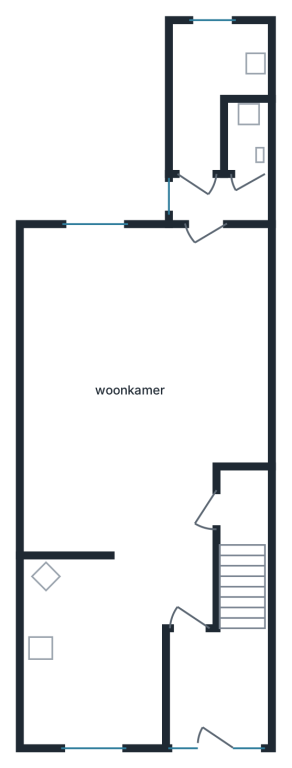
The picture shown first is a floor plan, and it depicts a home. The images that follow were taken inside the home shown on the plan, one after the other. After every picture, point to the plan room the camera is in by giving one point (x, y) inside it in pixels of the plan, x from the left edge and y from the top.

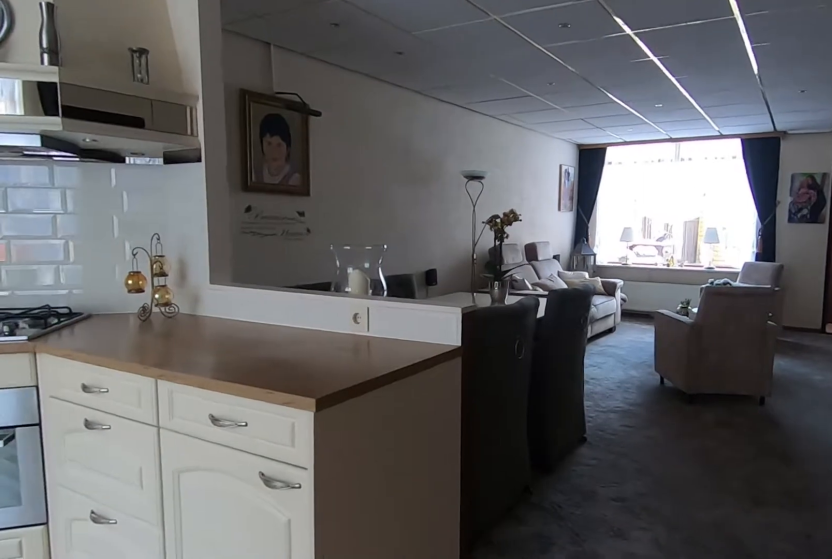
(124, 435)
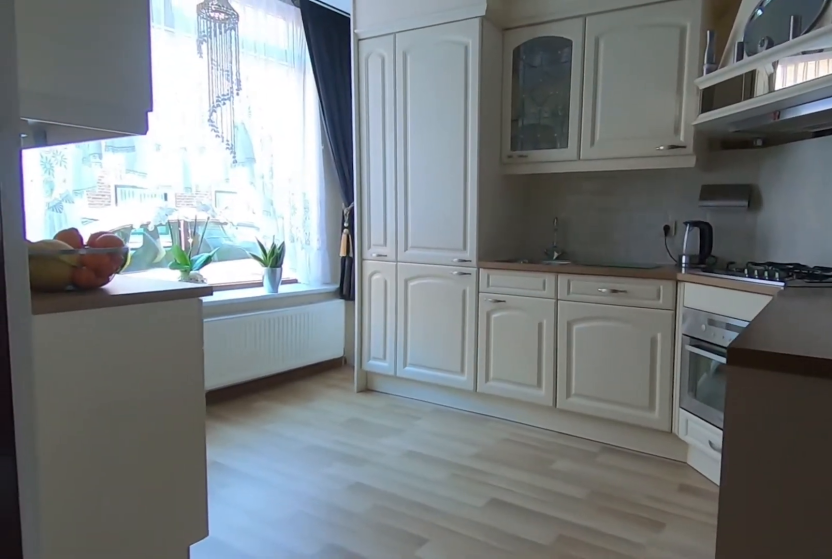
(89, 655)
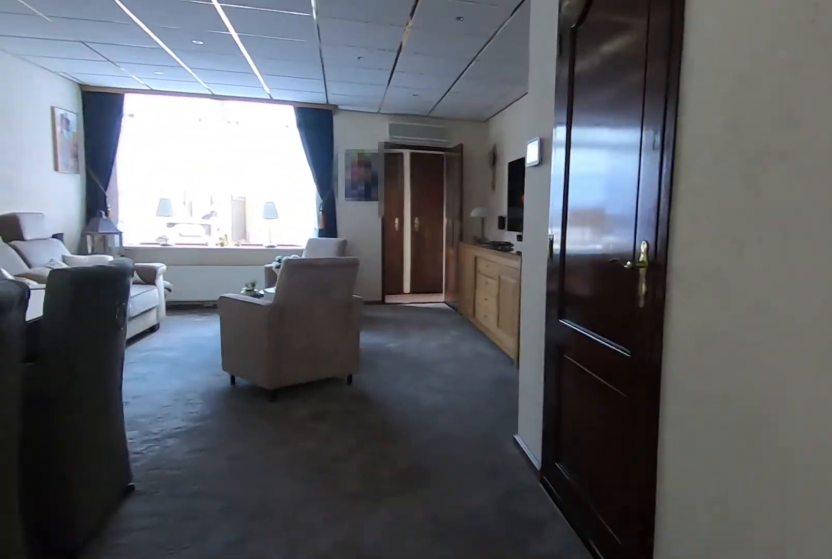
(122, 435)
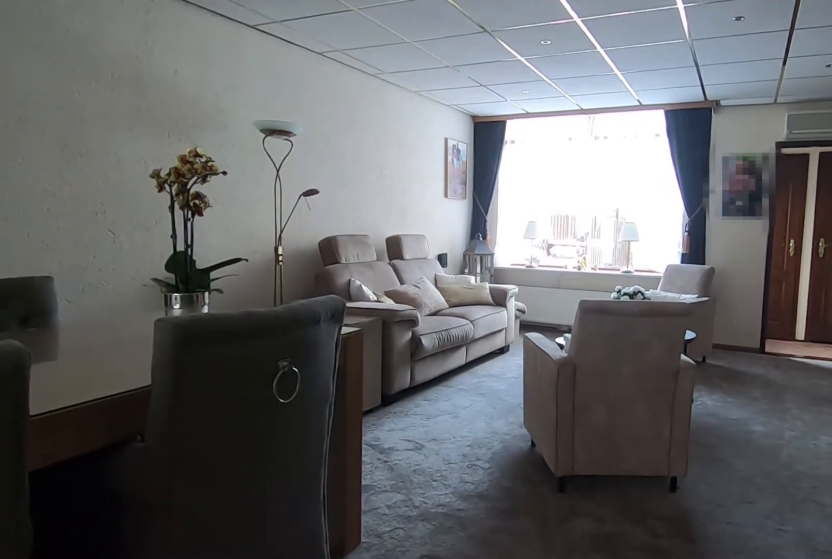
(122, 435)
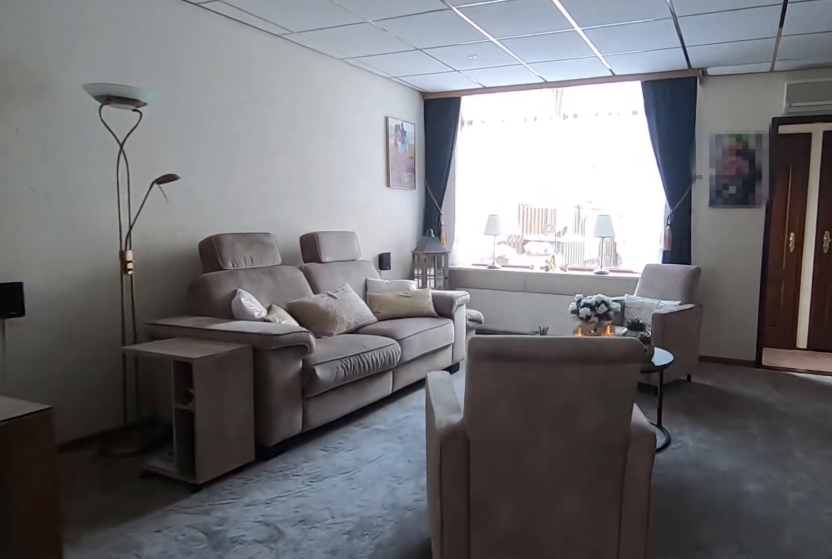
(122, 435)
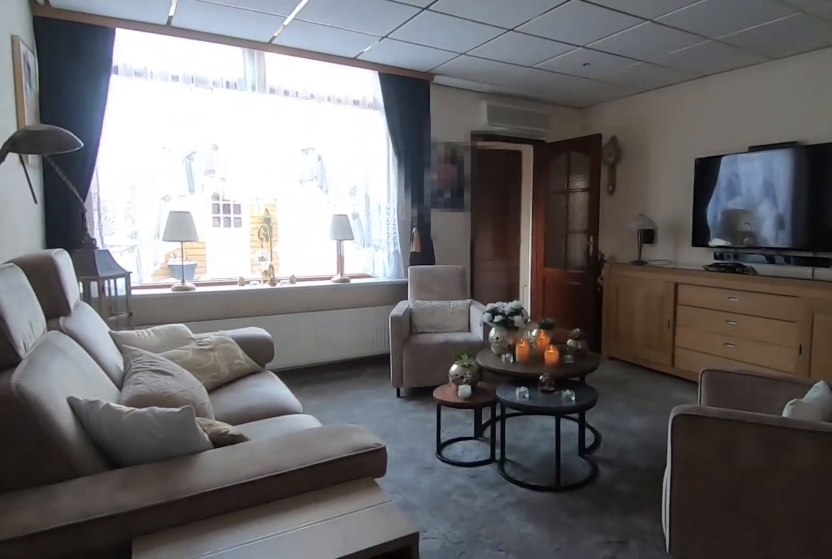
(122, 435)
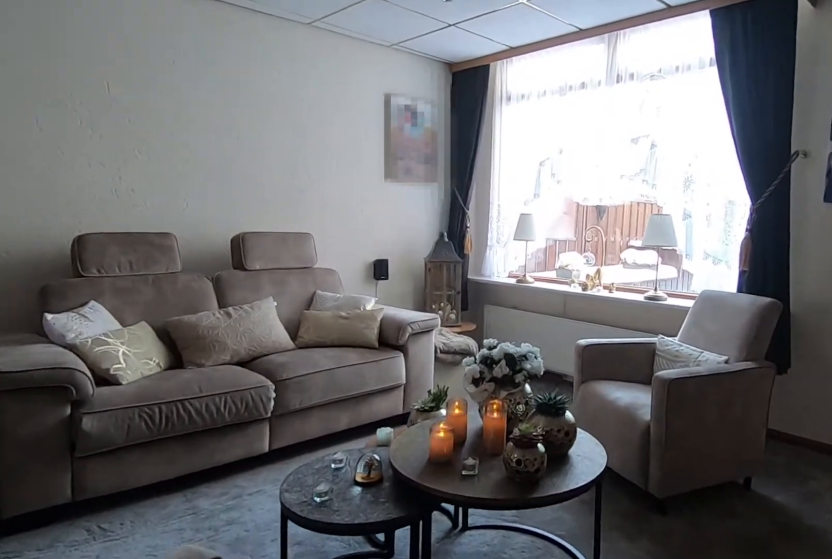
(122, 435)
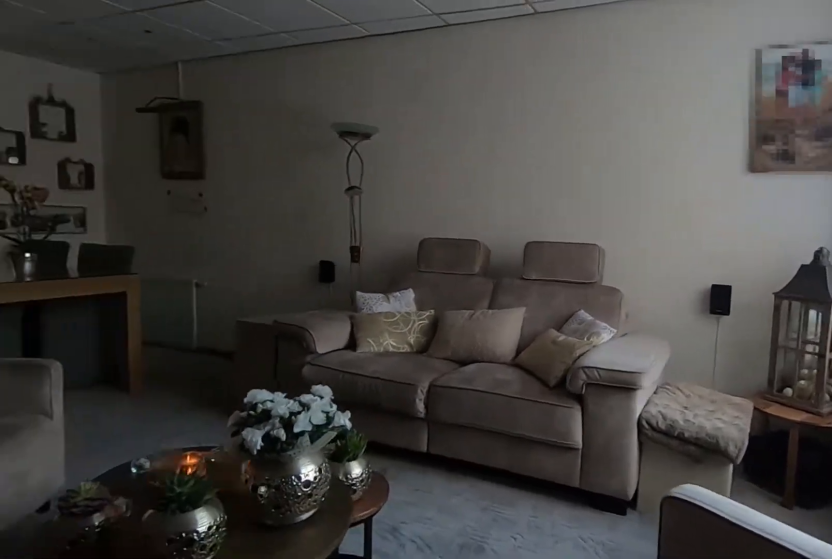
(122, 435)
